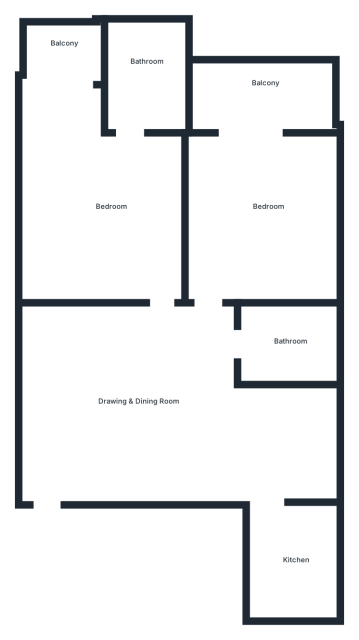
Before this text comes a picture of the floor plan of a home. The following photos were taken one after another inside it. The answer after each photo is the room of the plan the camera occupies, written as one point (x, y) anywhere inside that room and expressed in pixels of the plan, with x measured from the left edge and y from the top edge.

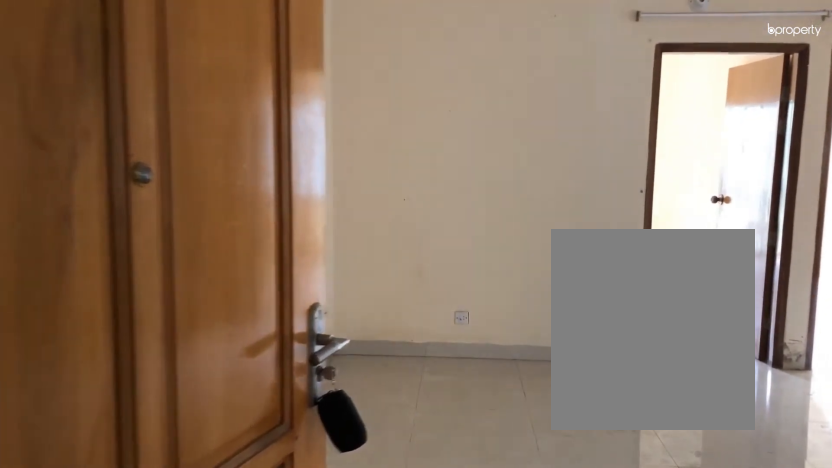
(145, 416)
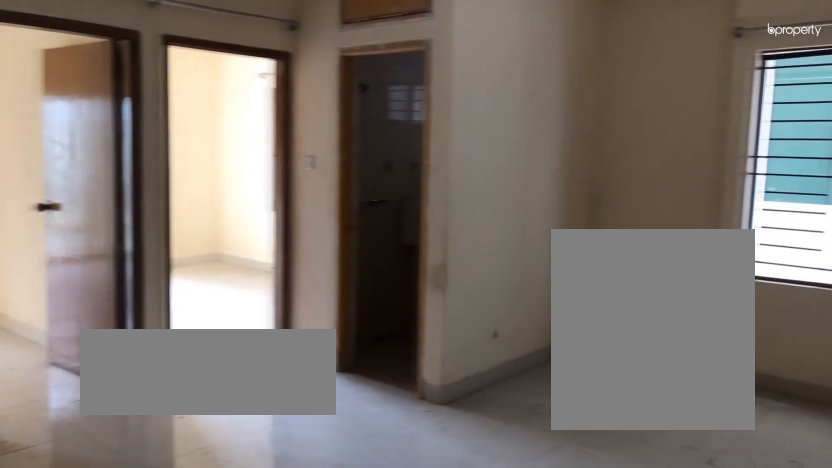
(145, 416)
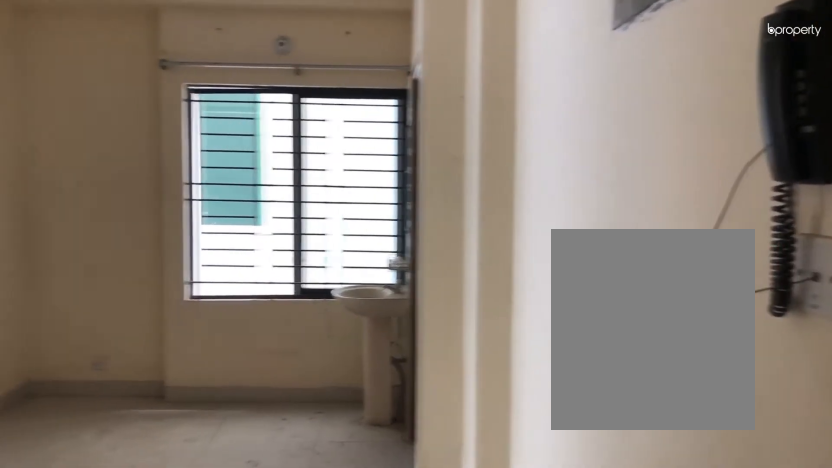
(145, 416)
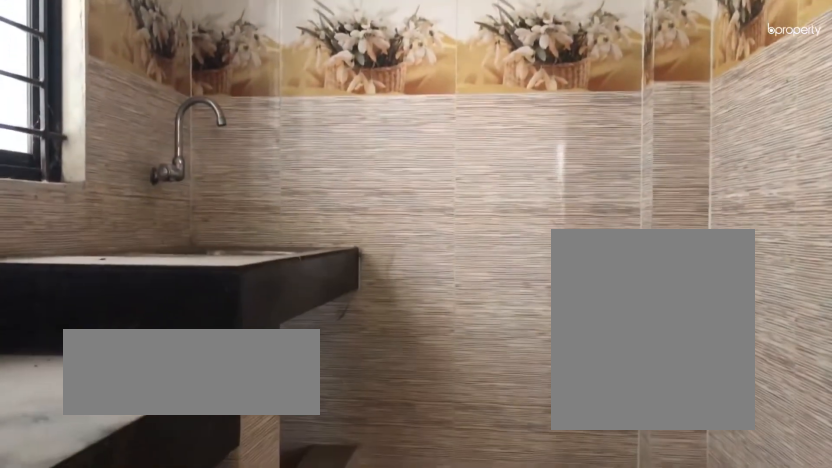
(294, 566)
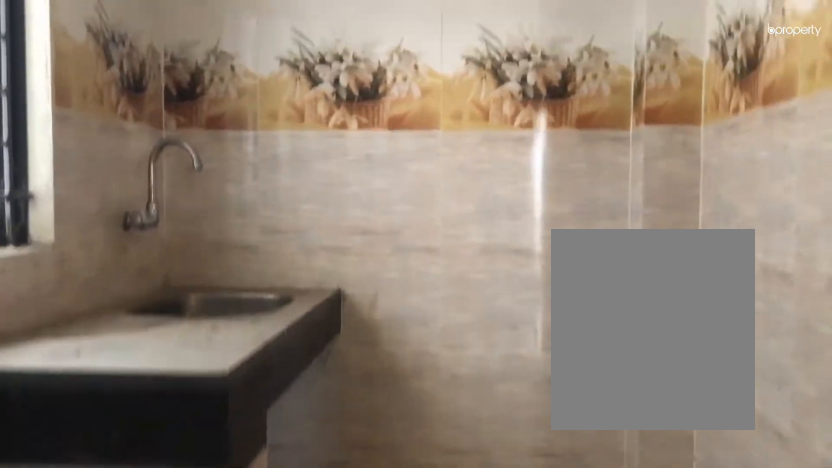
(294, 566)
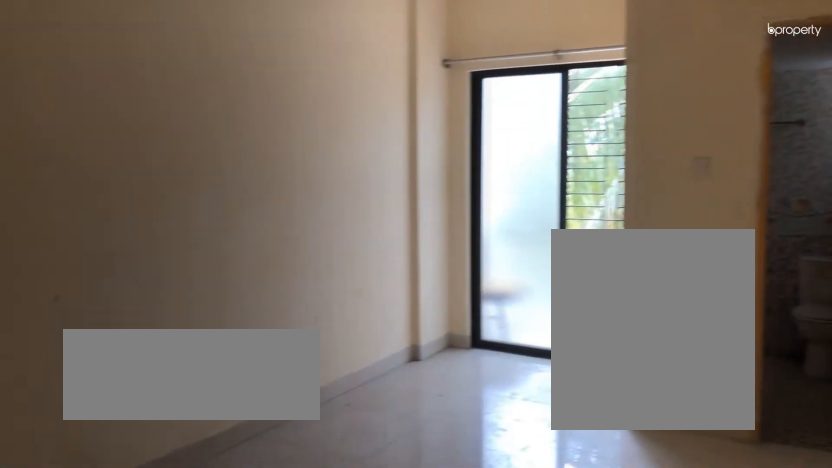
(116, 214)
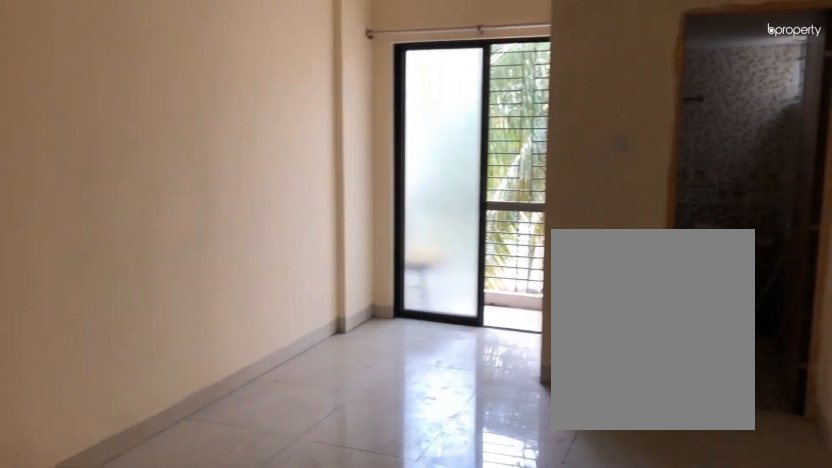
(116, 214)
